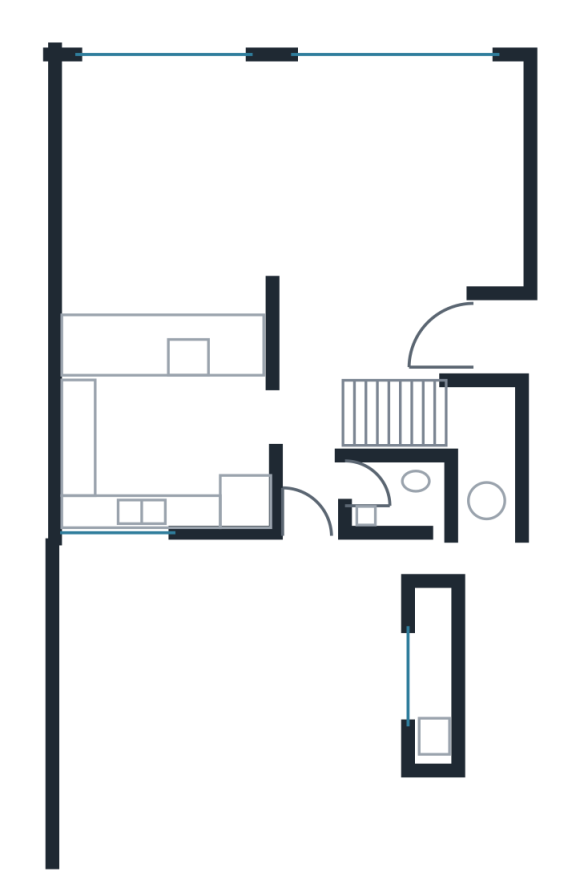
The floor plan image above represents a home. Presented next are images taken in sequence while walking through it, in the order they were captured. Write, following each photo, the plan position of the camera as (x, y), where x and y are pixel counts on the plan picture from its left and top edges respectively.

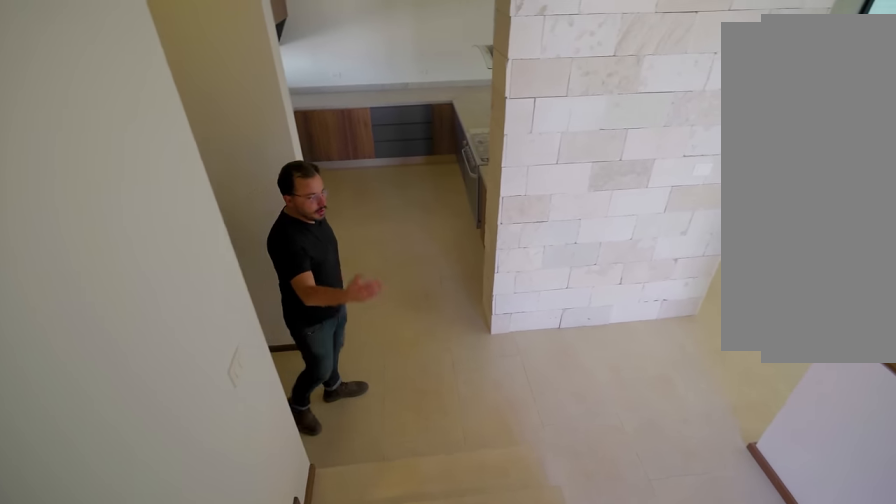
(365, 413)
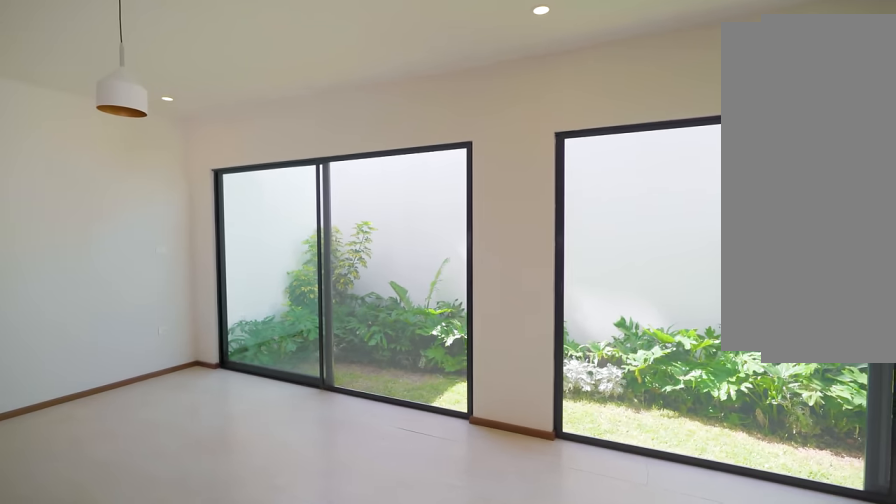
(307, 241)
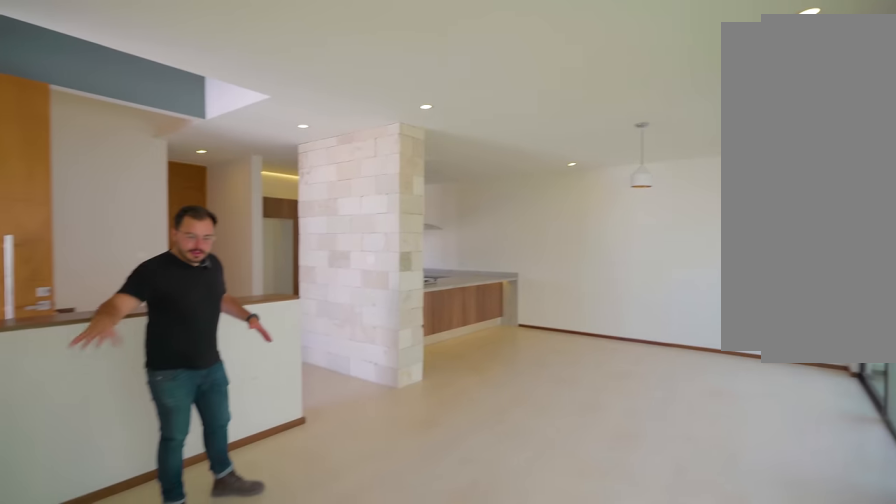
(500, 181)
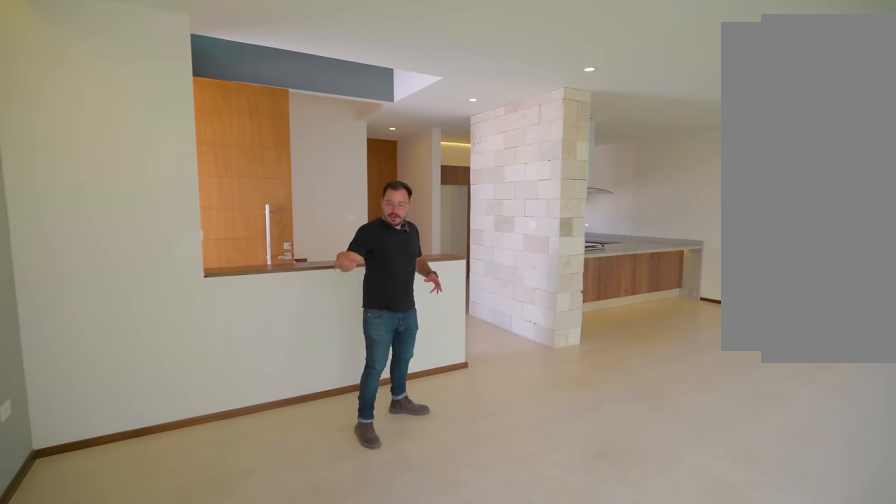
(499, 181)
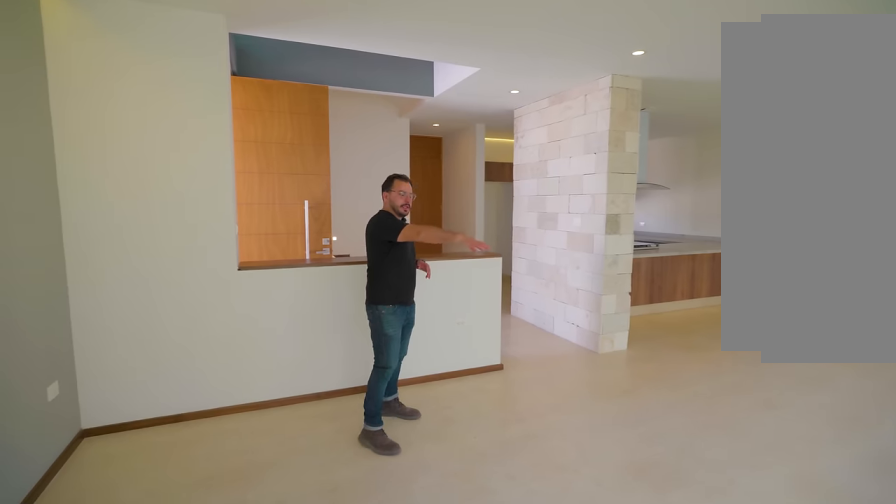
(500, 182)
